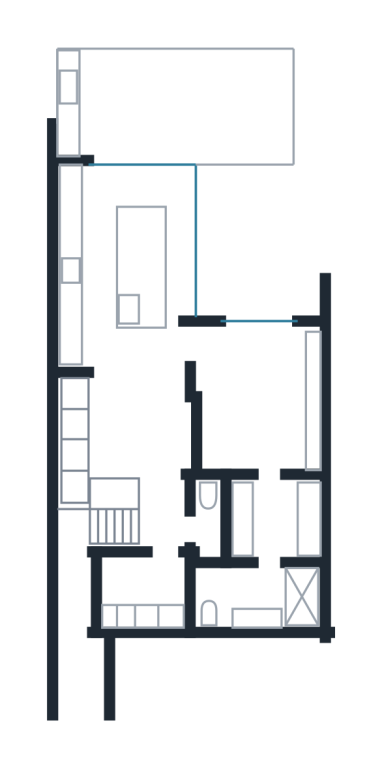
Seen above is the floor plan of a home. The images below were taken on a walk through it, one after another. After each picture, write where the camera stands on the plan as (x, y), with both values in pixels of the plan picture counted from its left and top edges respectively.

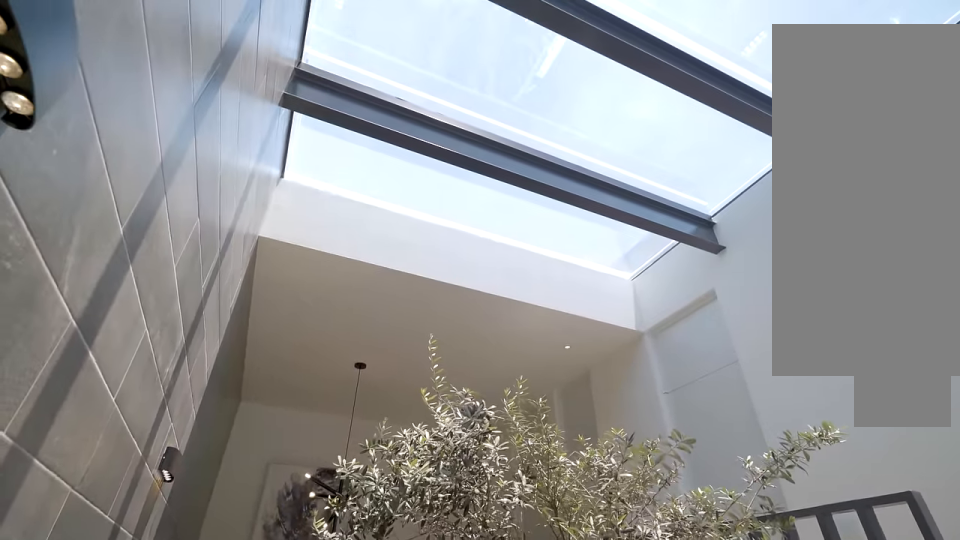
(74, 609)
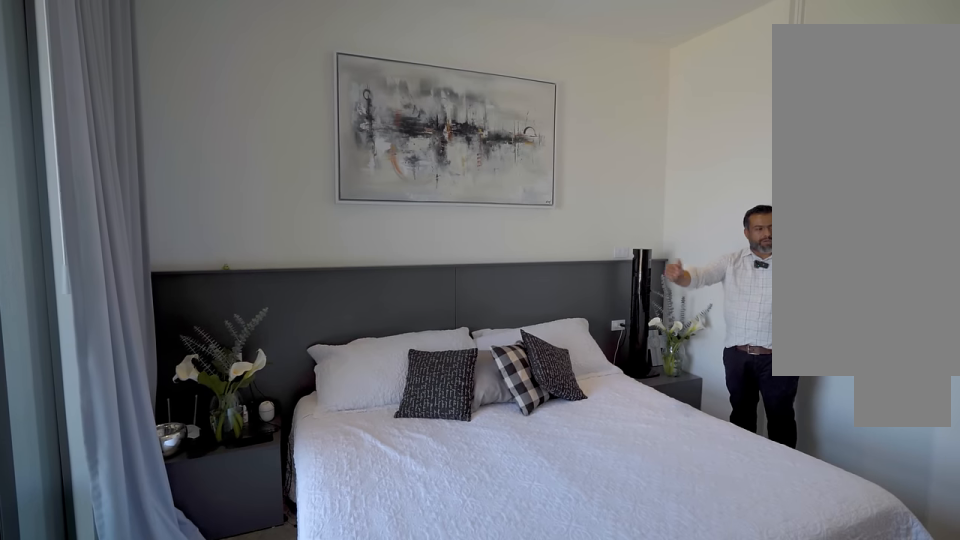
(259, 349)
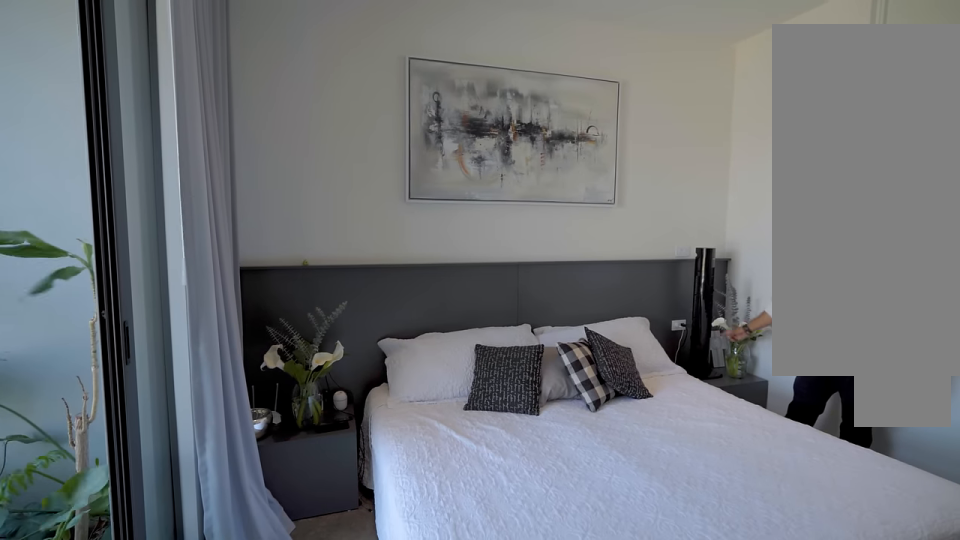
(259, 348)
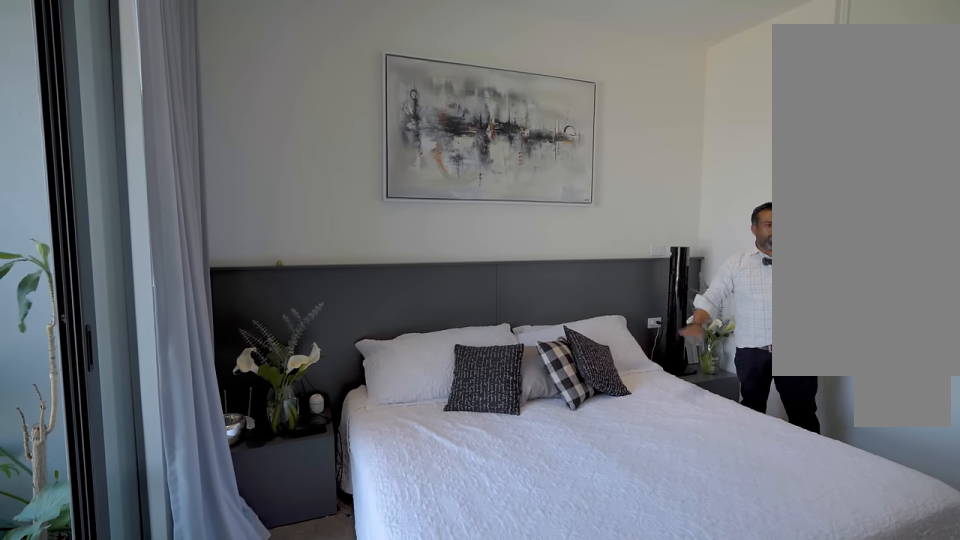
(259, 348)
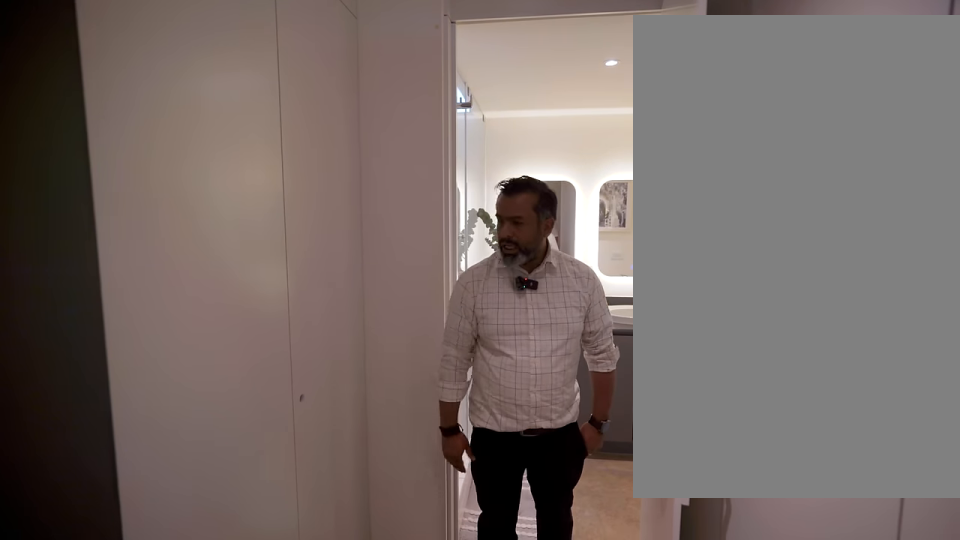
(265, 491)
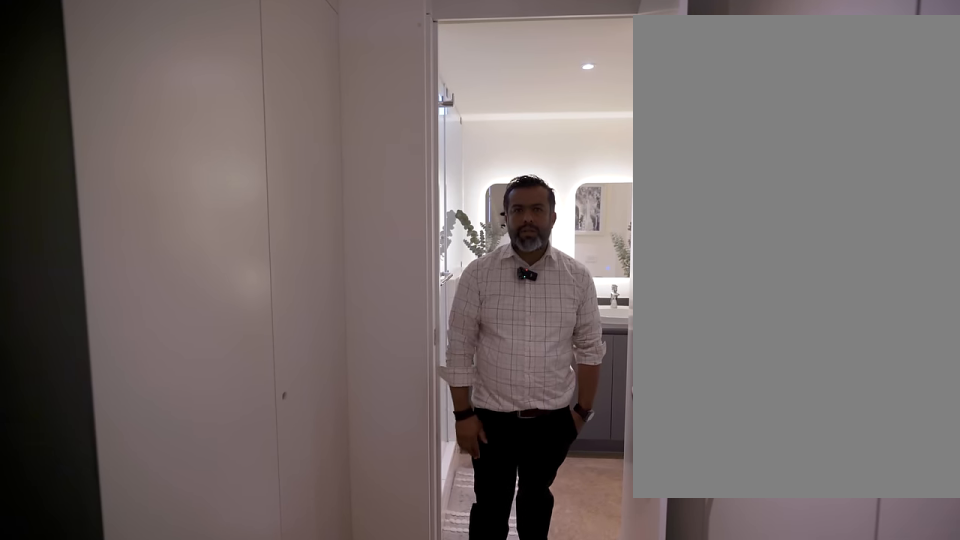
(269, 500)
